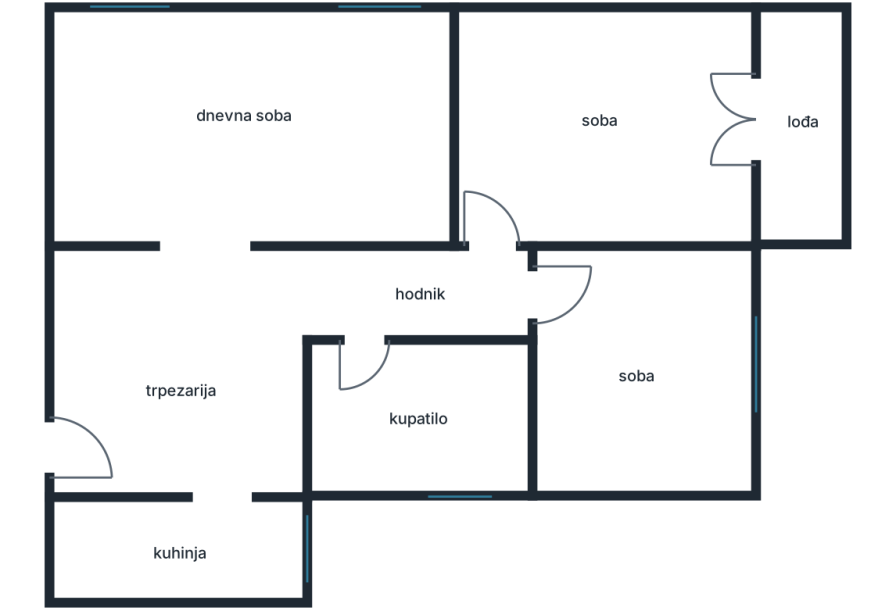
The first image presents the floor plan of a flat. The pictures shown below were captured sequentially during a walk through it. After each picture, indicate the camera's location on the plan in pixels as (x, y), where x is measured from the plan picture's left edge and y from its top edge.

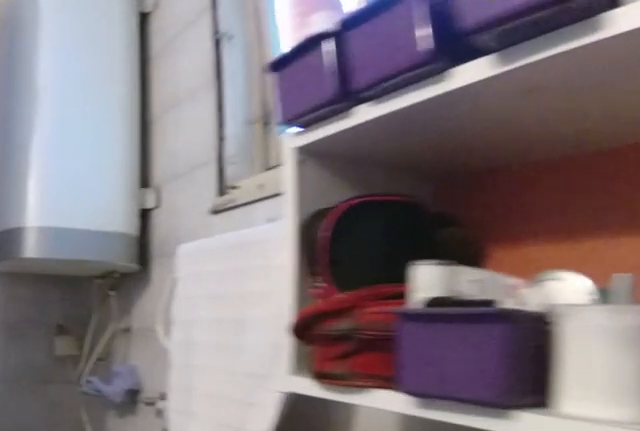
(377, 427)
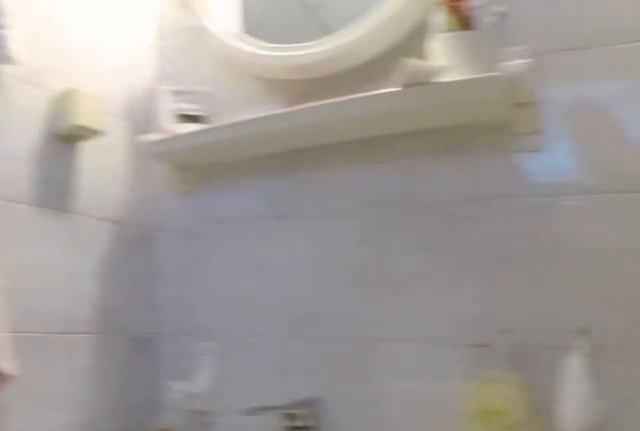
(459, 443)
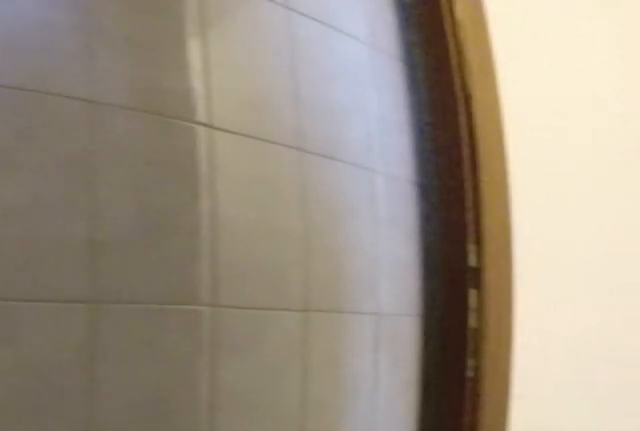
(386, 404)
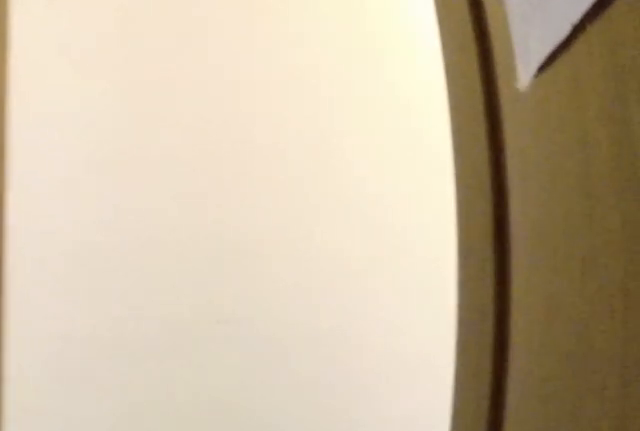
(379, 391)
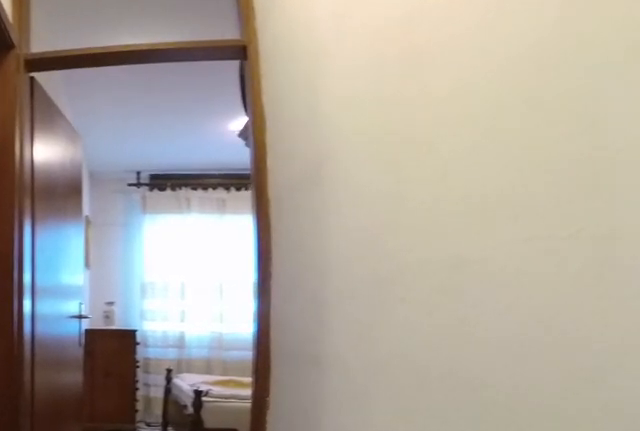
(380, 301)
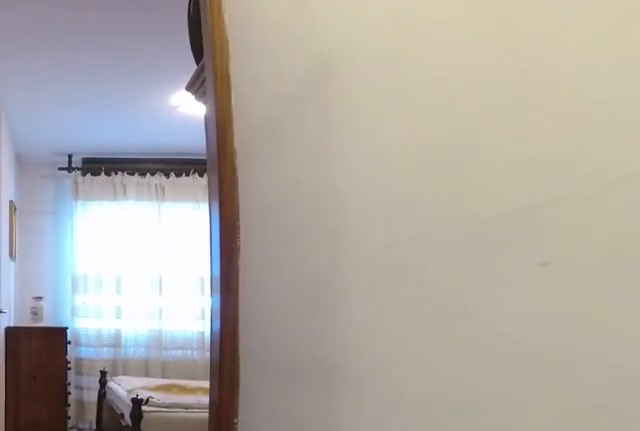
(407, 301)
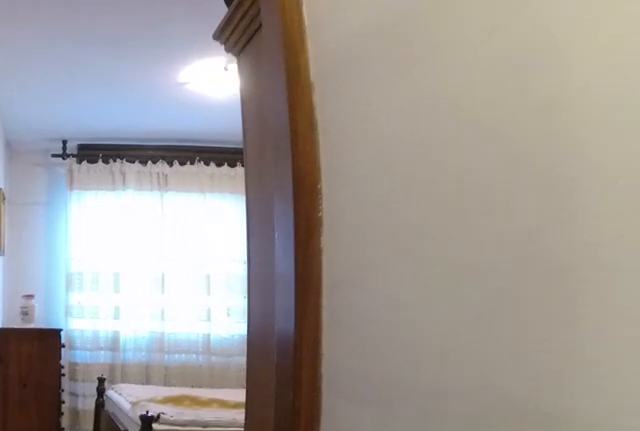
(424, 301)
